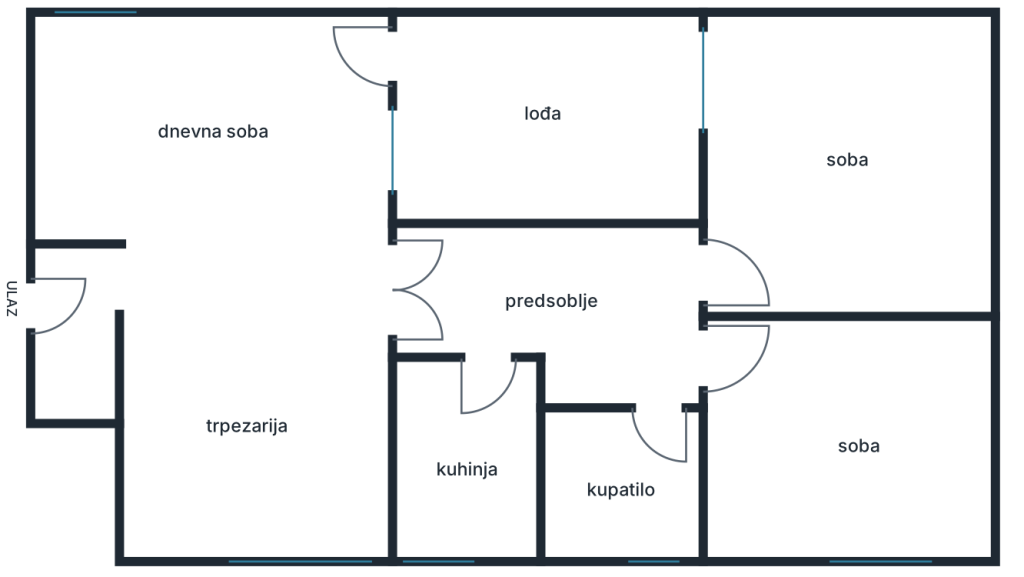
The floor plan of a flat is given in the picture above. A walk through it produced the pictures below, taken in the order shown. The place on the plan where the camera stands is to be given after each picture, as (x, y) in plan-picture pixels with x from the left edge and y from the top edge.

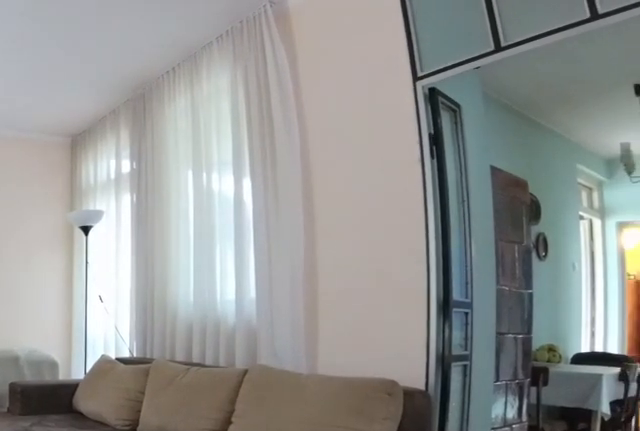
(149, 302)
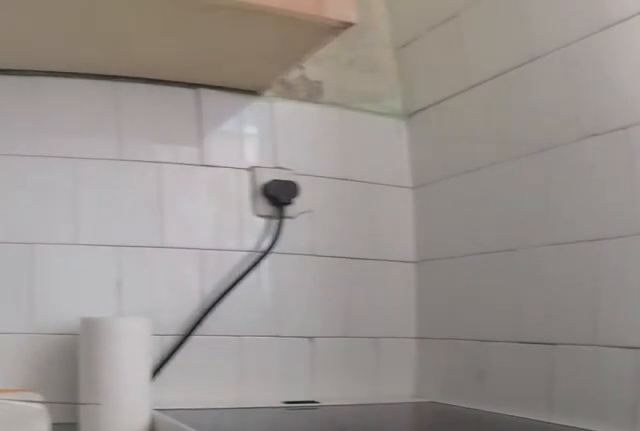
(447, 534)
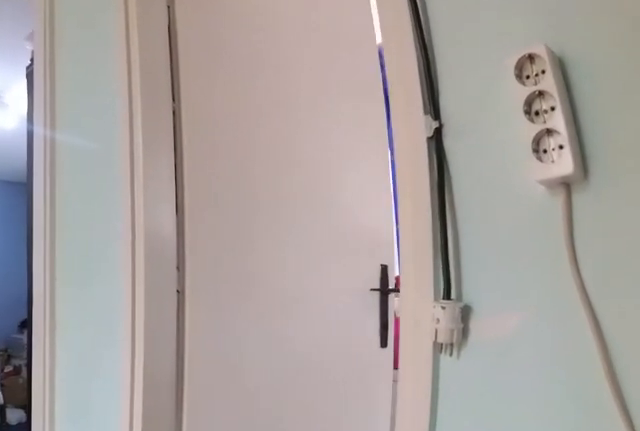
(556, 337)
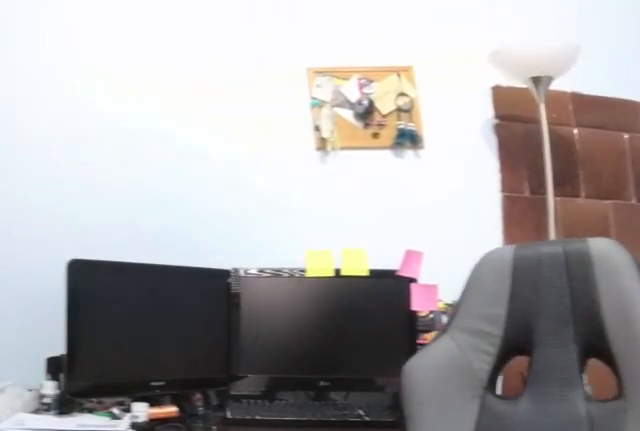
(896, 510)
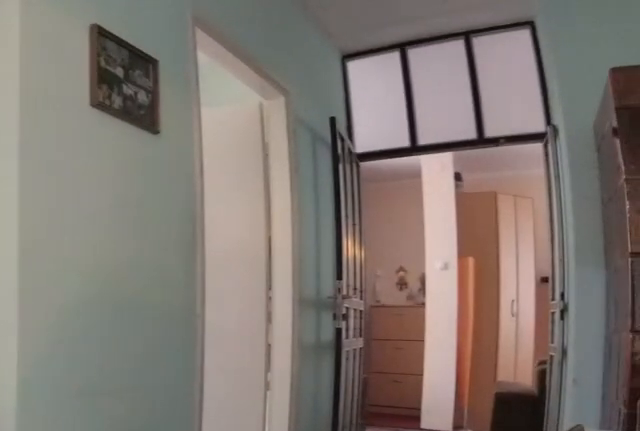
(634, 300)
